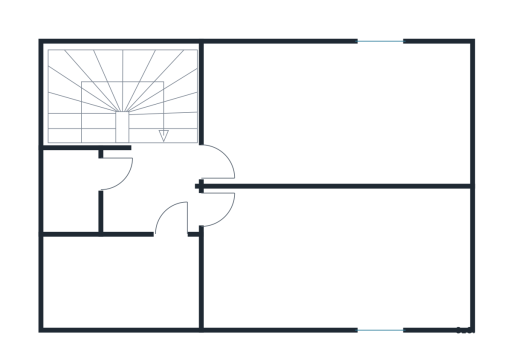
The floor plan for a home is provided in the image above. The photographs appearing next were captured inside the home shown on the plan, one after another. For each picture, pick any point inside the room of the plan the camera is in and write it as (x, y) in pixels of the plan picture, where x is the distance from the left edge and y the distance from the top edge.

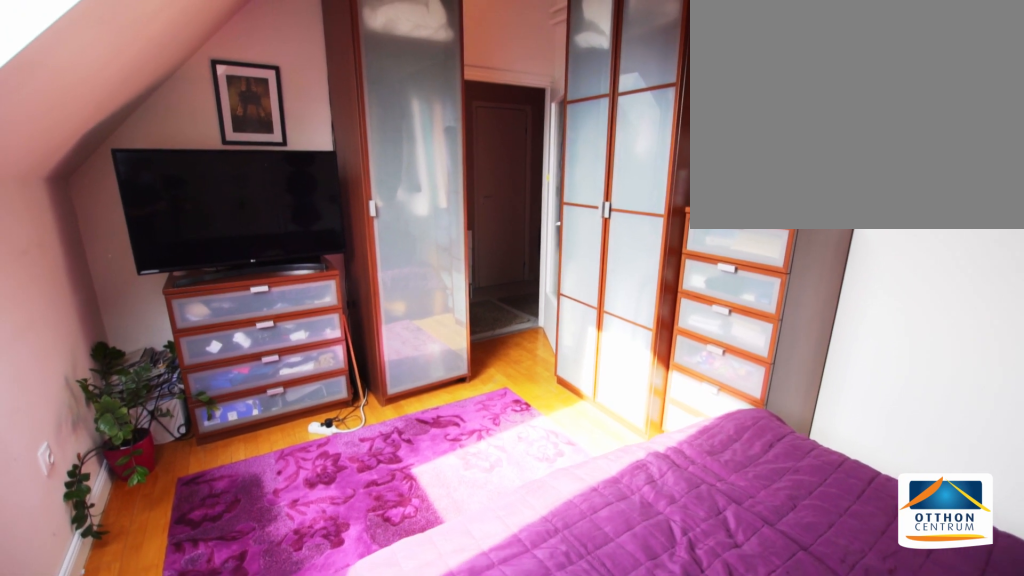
(341, 277)
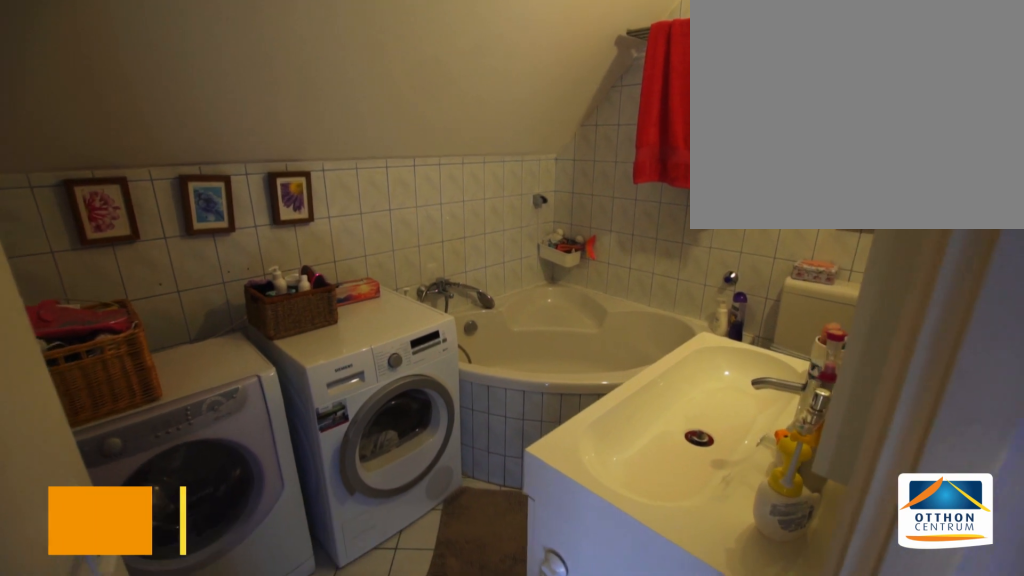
(114, 278)
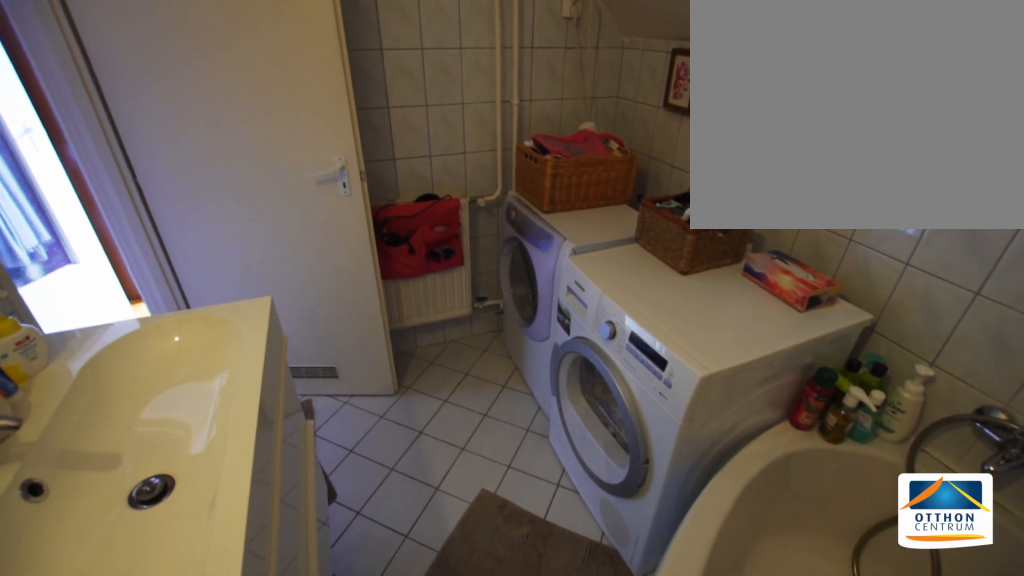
(115, 278)
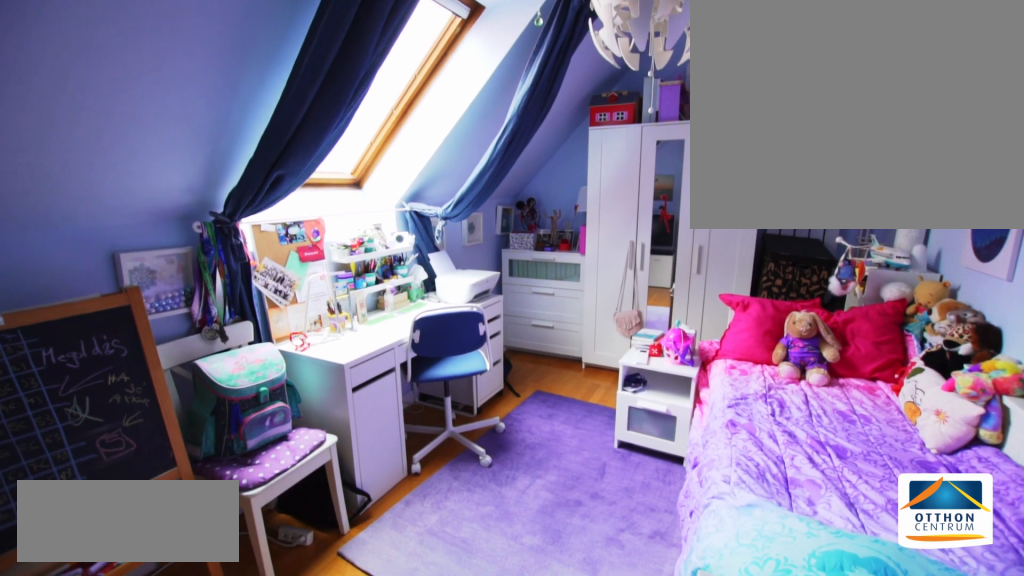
(340, 118)
